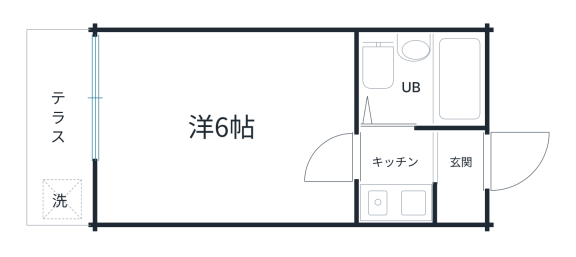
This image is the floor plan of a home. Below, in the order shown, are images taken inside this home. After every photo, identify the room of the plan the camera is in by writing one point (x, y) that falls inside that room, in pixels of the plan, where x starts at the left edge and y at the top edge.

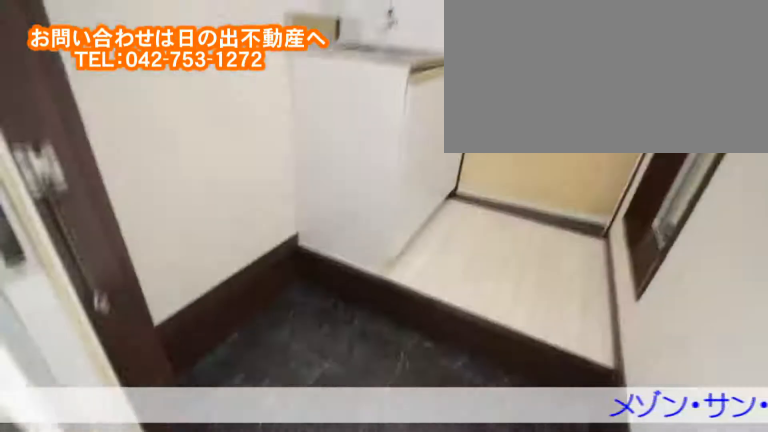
(441, 160)
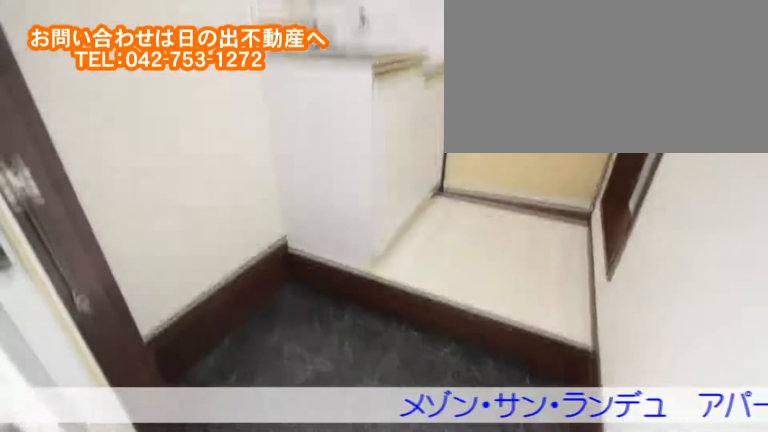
(441, 160)
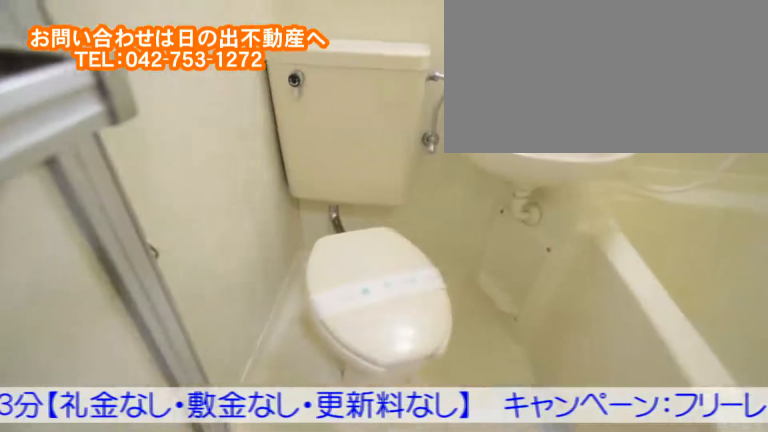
(448, 82)
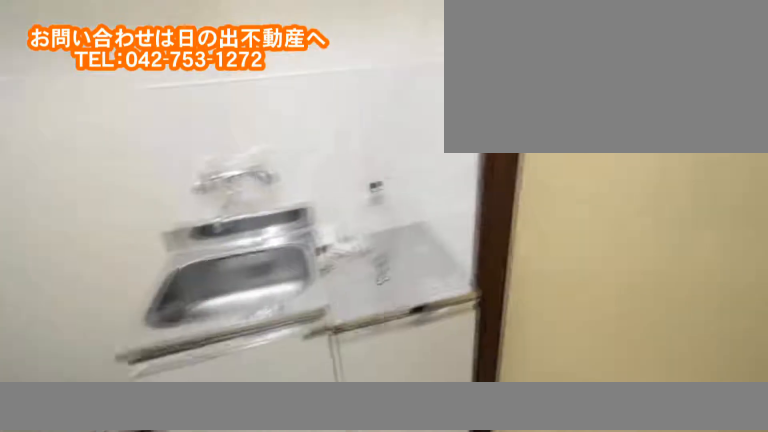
(396, 152)
